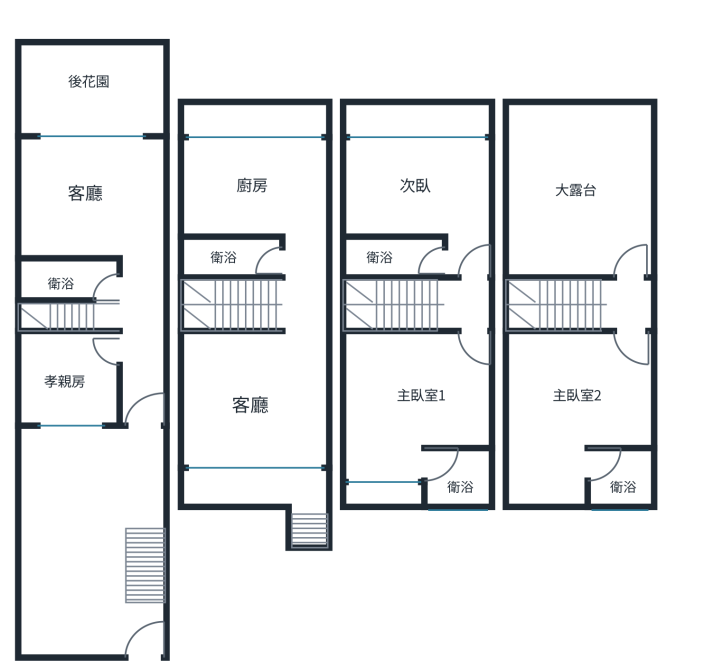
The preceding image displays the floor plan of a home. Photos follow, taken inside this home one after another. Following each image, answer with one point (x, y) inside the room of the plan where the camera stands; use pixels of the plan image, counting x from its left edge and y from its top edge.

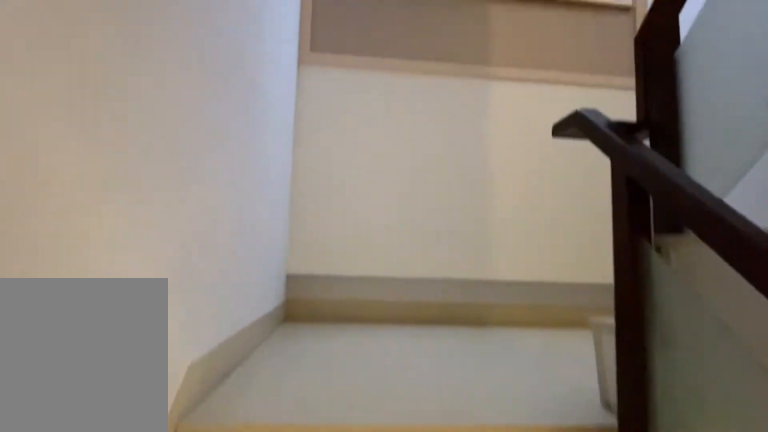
(241, 309)
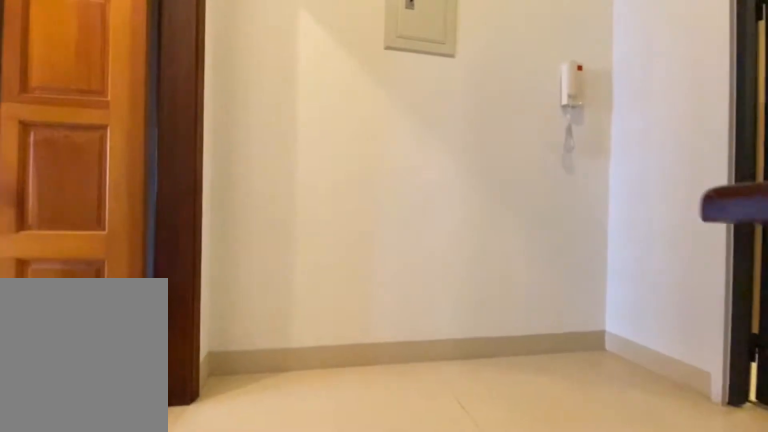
(393, 306)
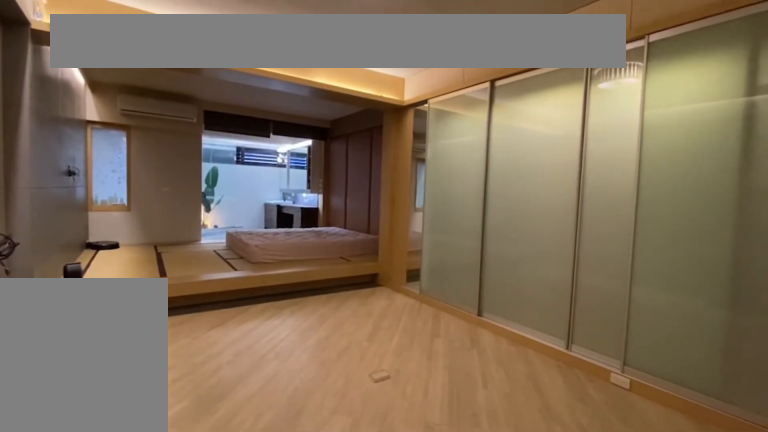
(410, 398)
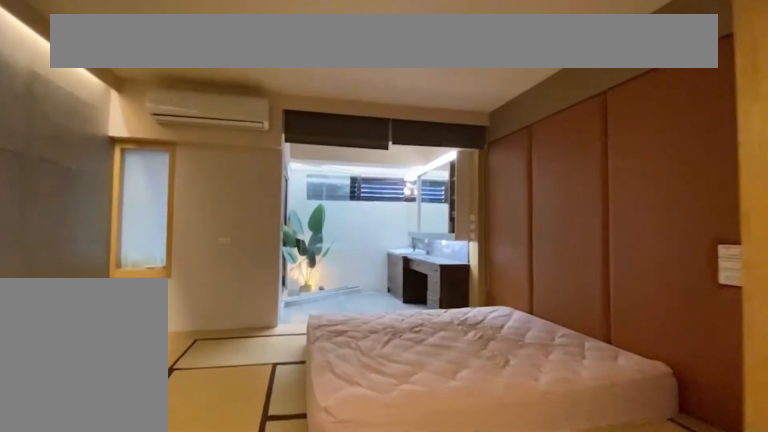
(409, 397)
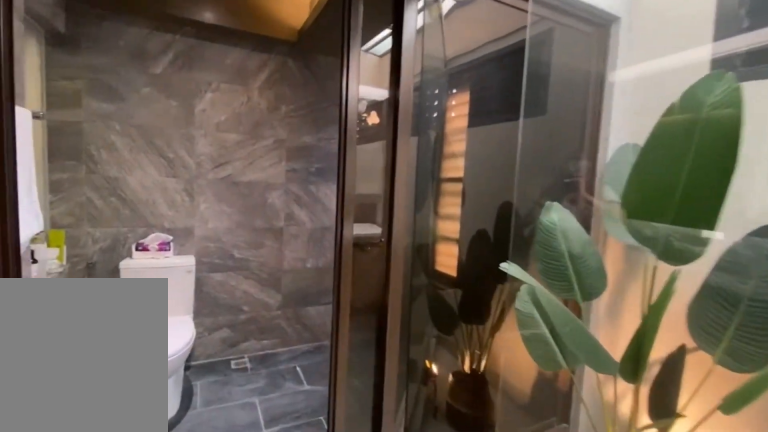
(463, 478)
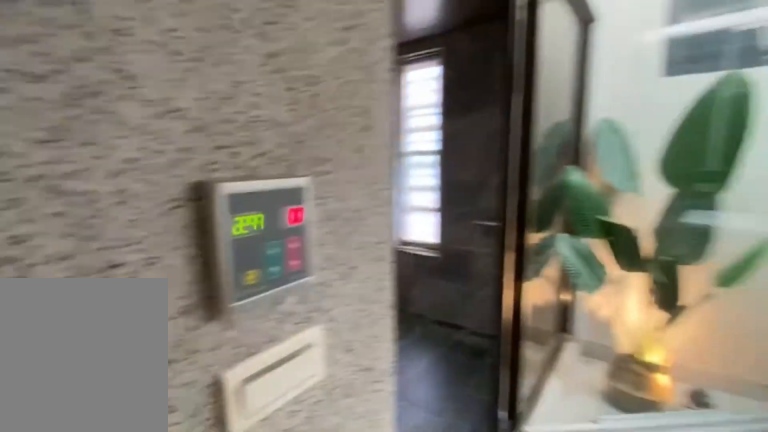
(460, 479)
